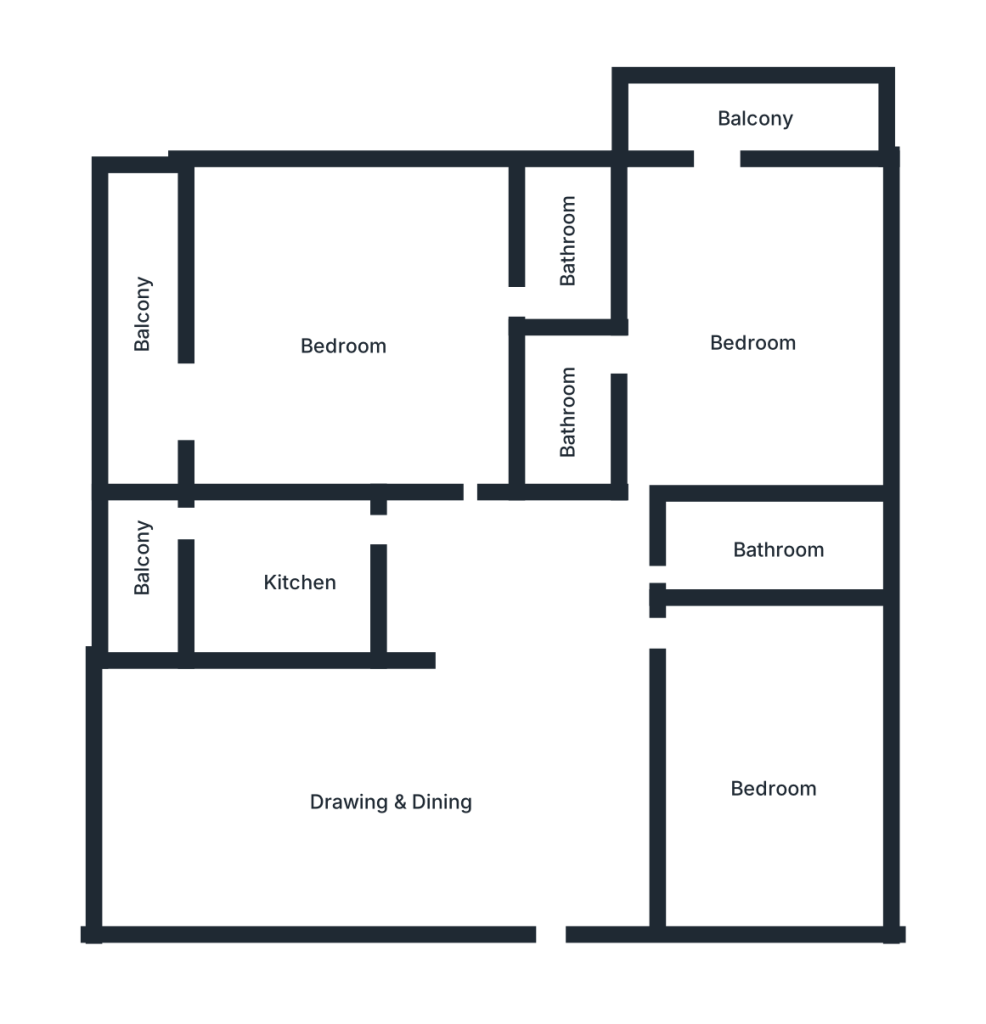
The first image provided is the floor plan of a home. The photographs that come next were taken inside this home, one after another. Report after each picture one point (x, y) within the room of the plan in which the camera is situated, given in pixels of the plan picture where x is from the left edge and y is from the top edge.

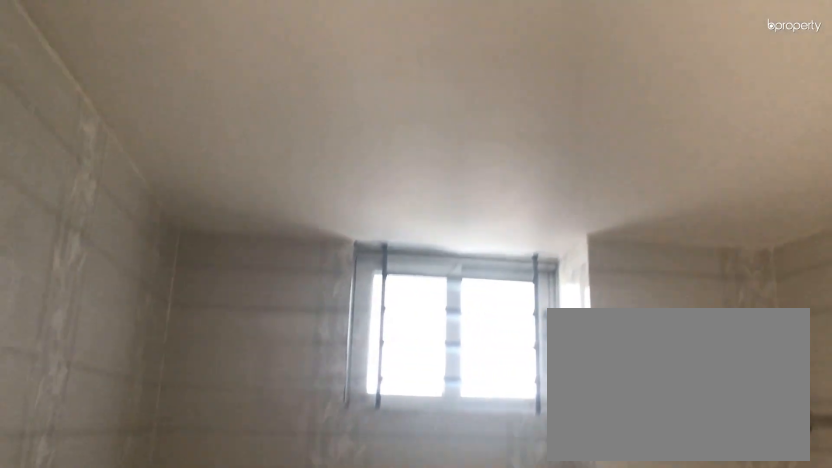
(566, 249)
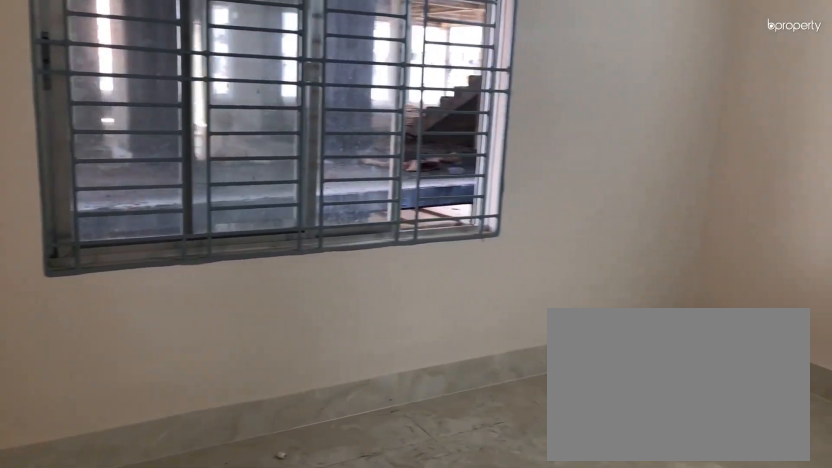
(752, 336)
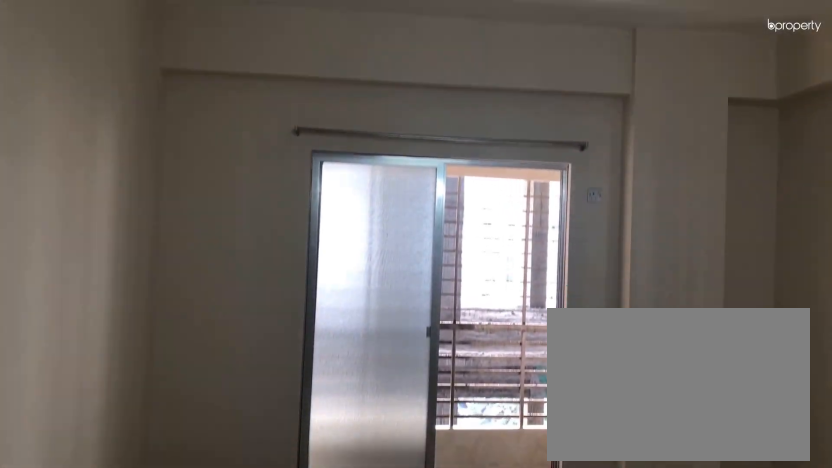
(752, 337)
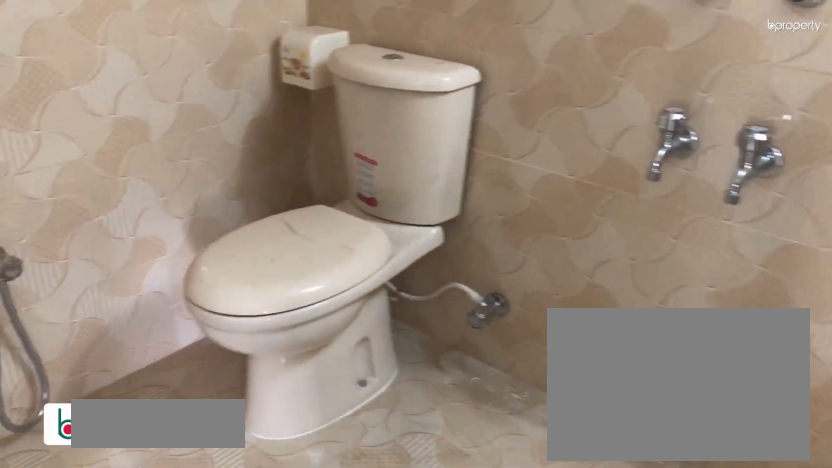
(566, 400)
